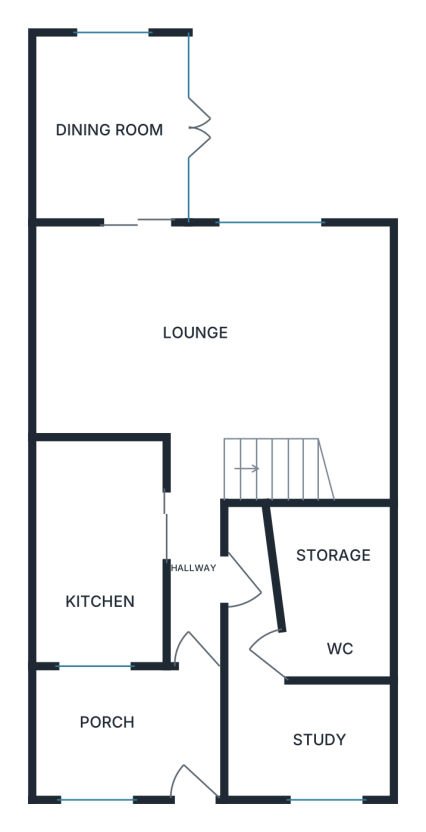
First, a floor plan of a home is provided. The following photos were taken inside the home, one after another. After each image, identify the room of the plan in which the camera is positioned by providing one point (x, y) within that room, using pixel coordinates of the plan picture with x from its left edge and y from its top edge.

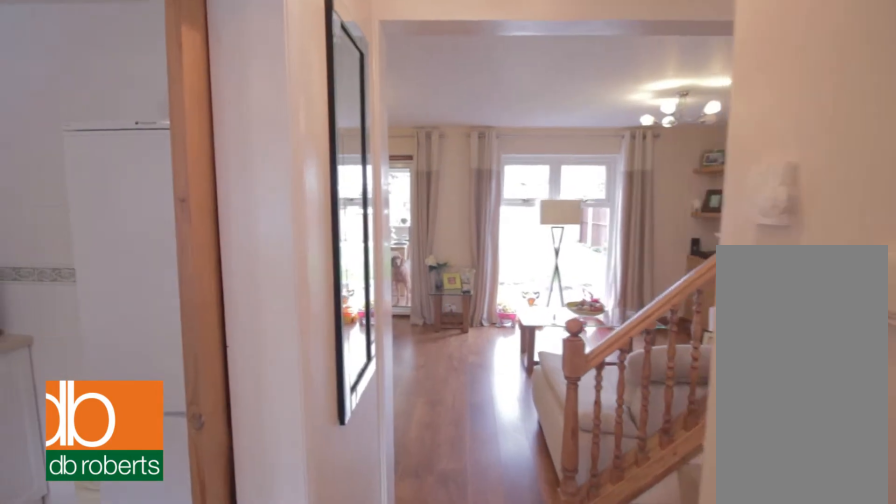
(101, 550)
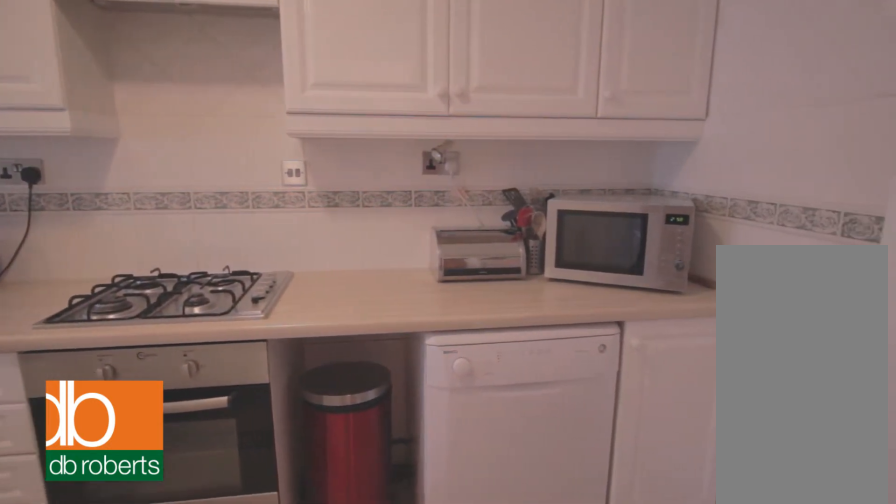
(101, 550)
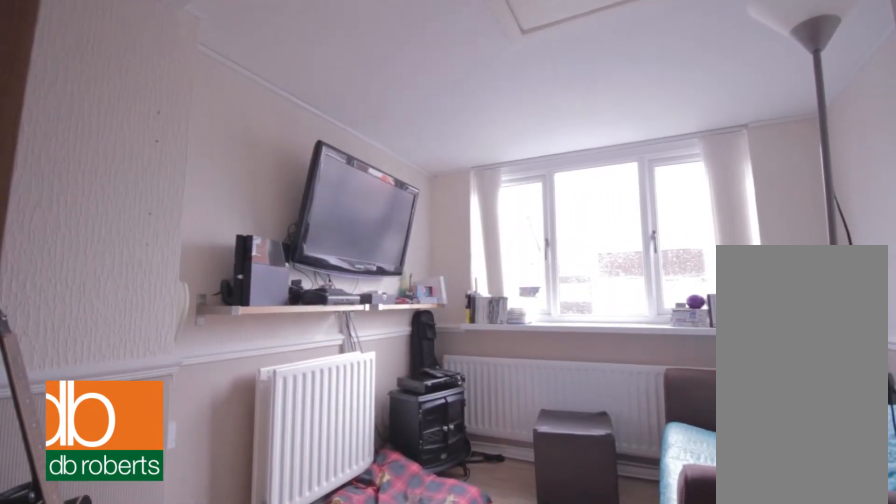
(290, 696)
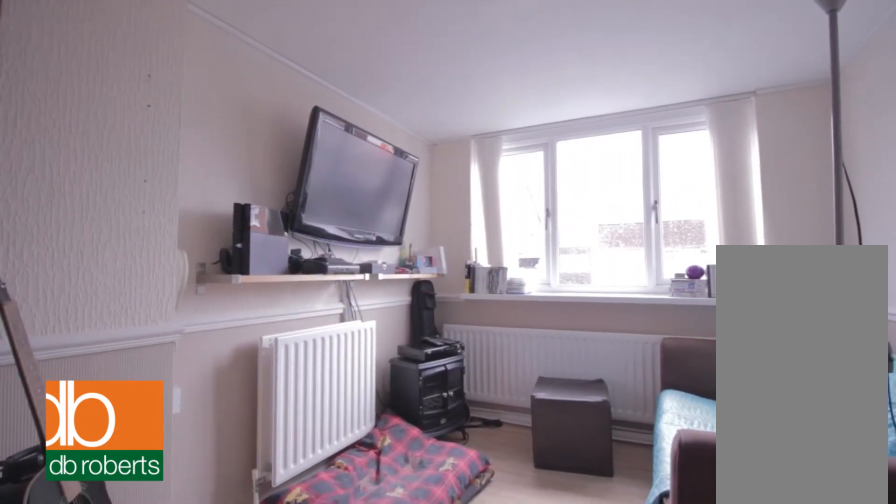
(290, 696)
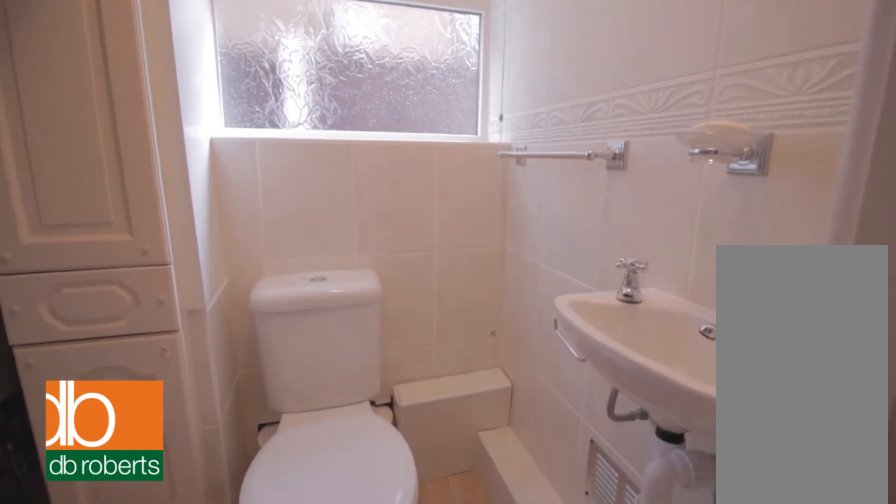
(333, 588)
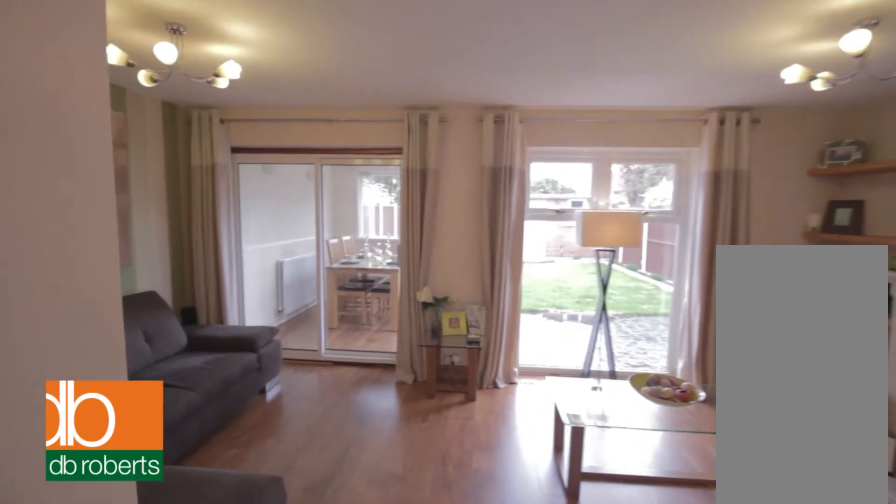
(214, 355)
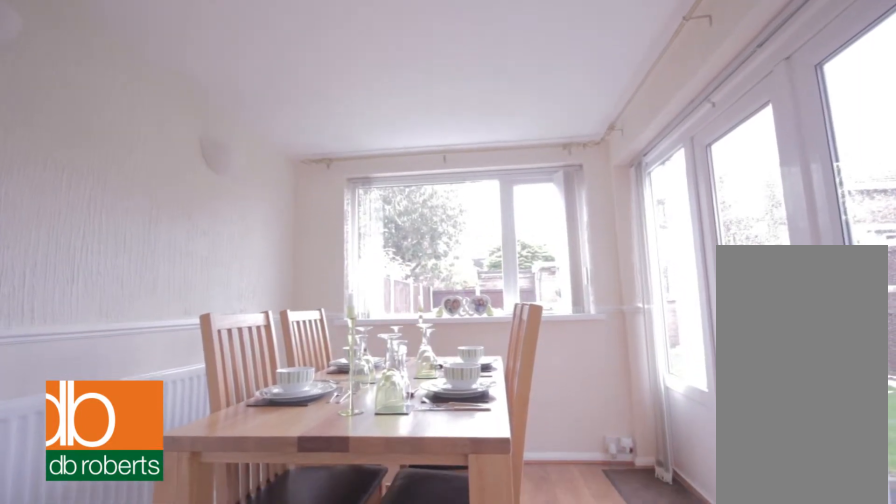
(111, 130)
